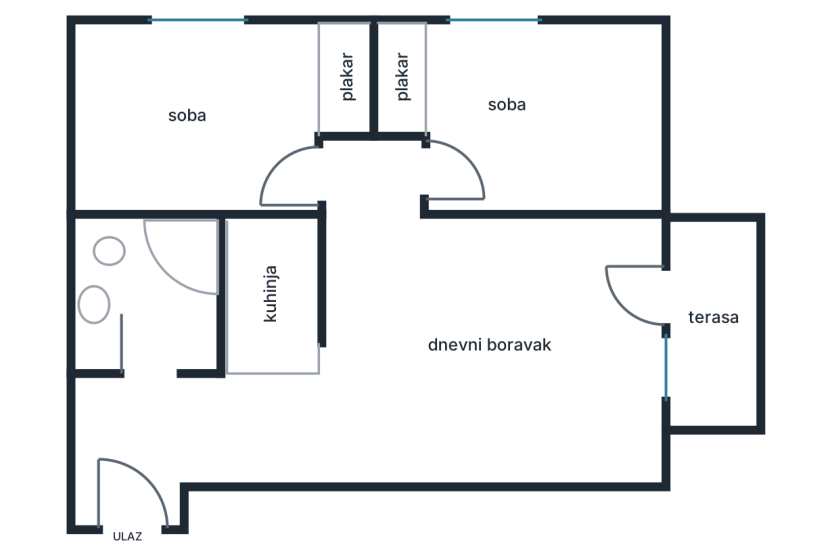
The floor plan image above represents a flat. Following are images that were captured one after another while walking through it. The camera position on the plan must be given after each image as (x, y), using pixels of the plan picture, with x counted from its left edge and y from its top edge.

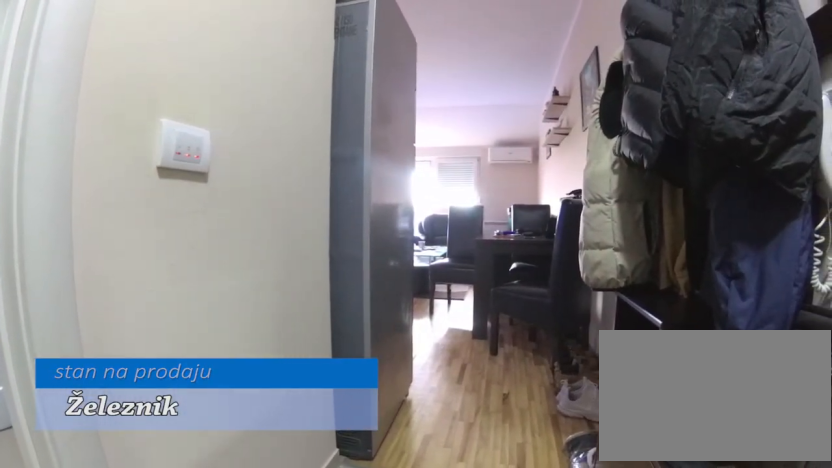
(109, 455)
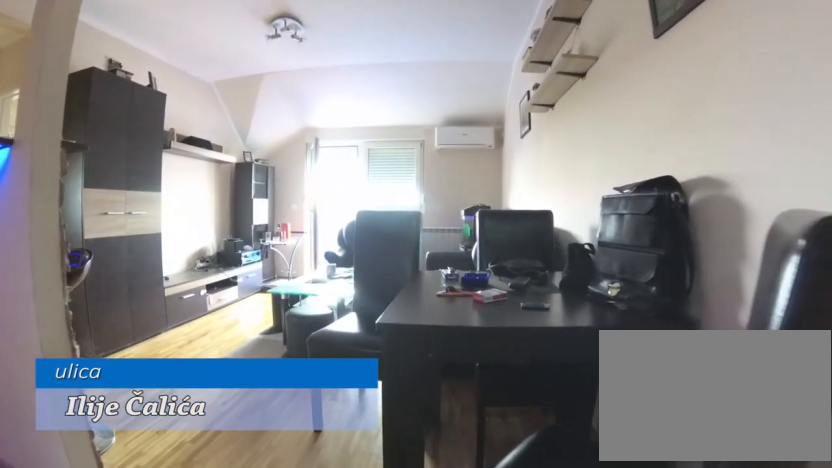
(229, 445)
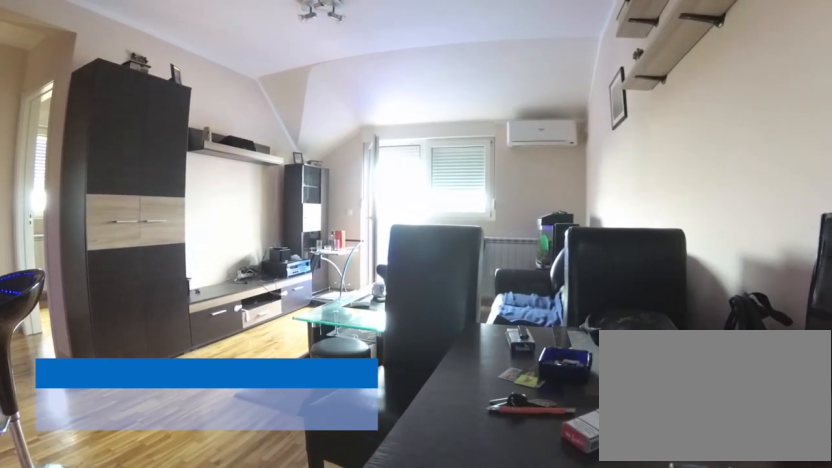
(284, 441)
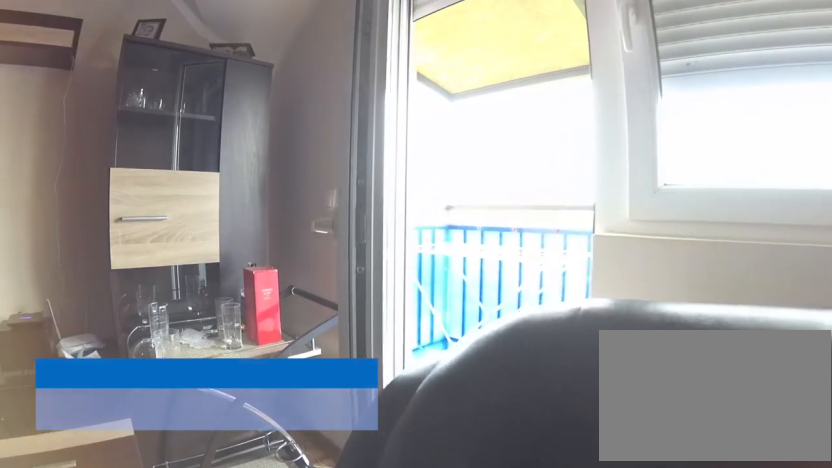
(536, 360)
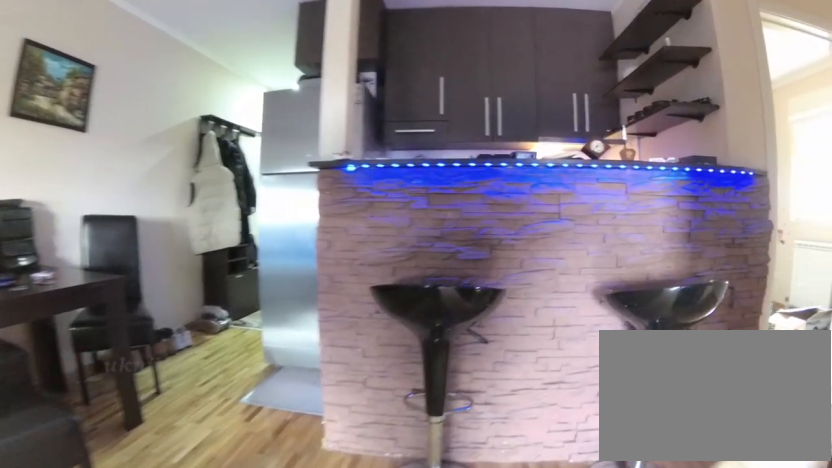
(456, 308)
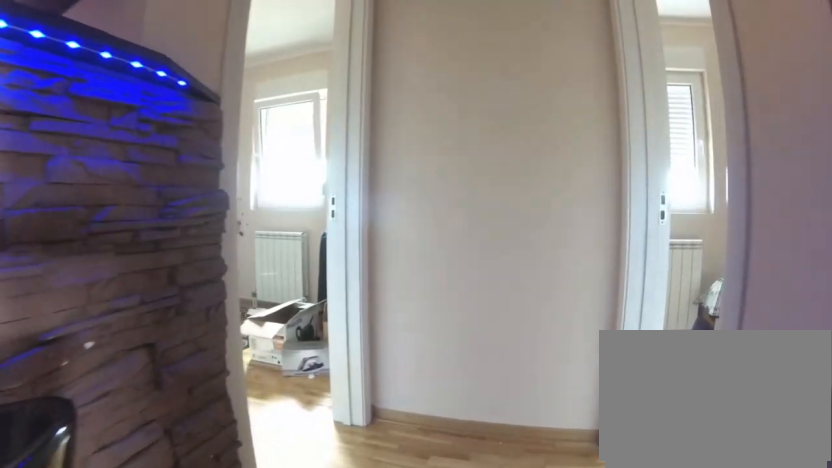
(369, 269)
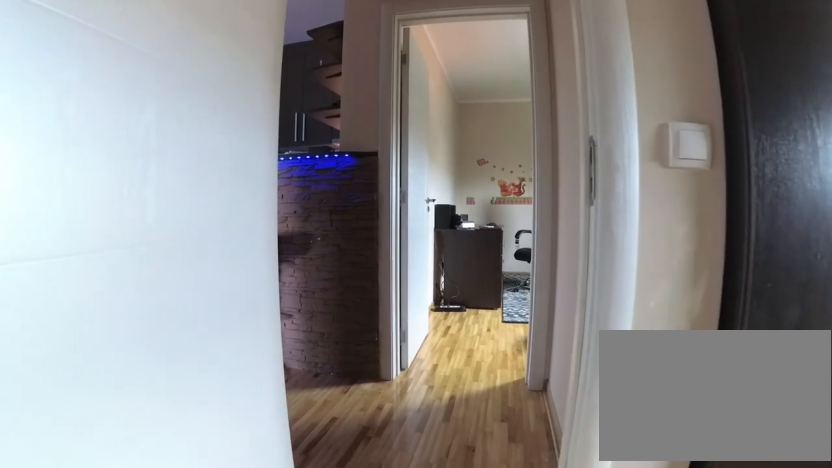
(540, 172)
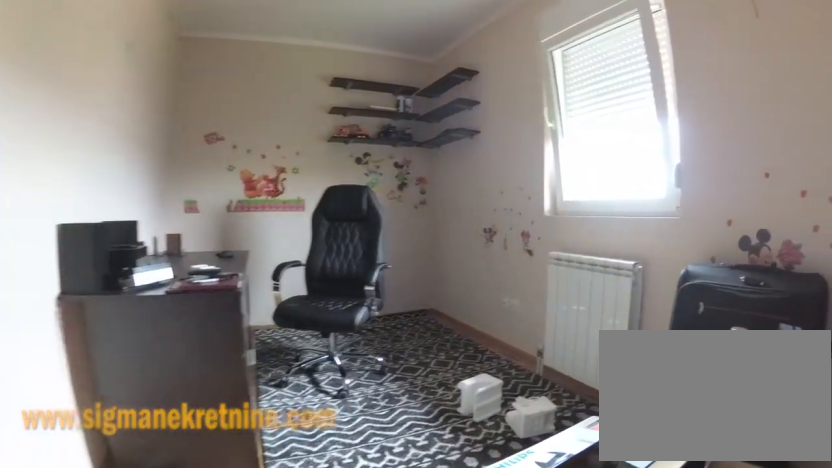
(337, 171)
